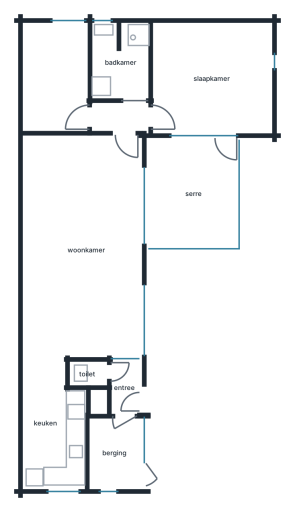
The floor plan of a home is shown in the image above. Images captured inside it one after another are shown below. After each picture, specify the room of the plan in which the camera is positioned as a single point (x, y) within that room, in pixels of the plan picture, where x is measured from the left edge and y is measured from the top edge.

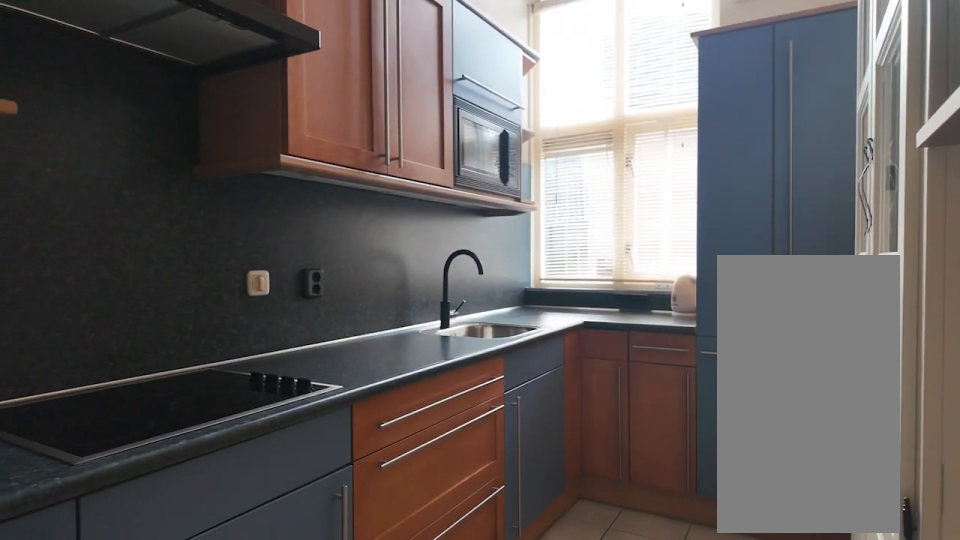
(45, 413)
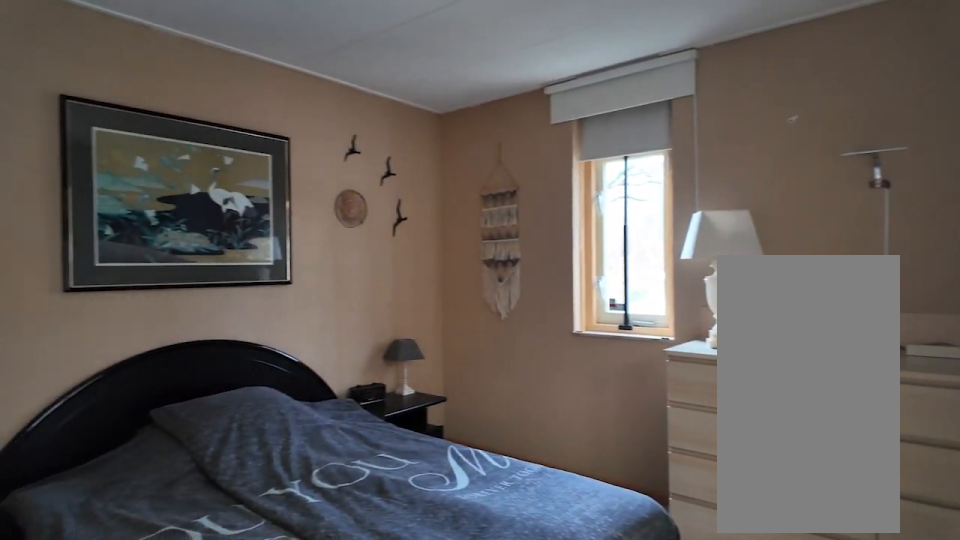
(210, 78)
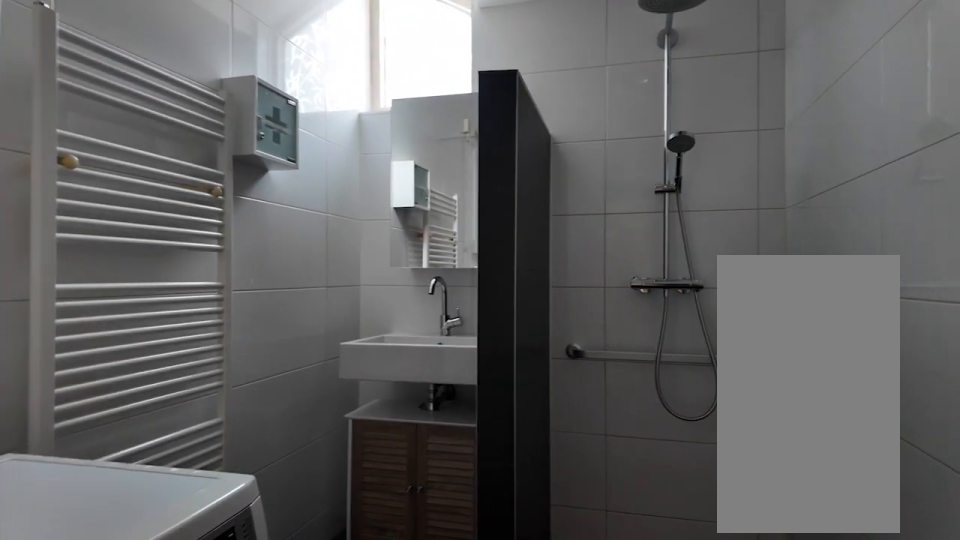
(122, 61)
